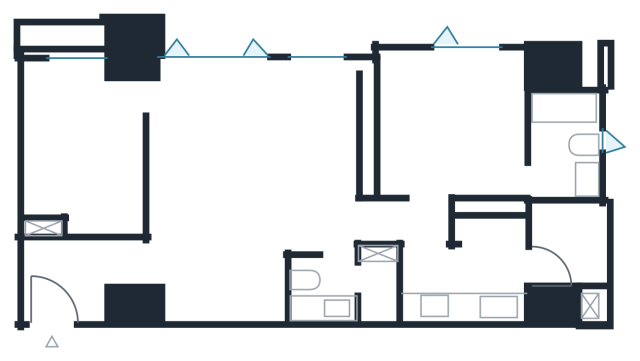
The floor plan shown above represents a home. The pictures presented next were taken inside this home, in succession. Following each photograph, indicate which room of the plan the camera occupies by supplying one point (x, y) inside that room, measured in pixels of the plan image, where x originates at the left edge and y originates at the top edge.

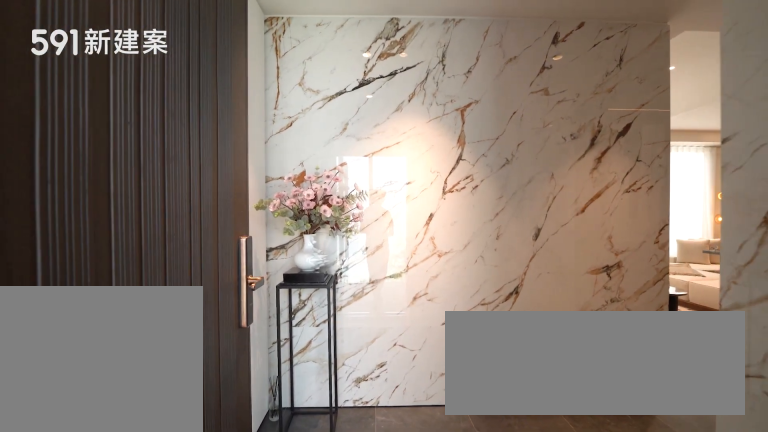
(67, 280)
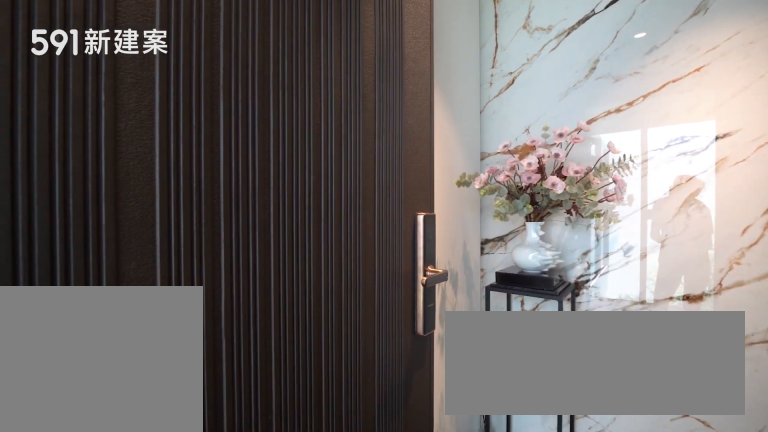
(67, 280)
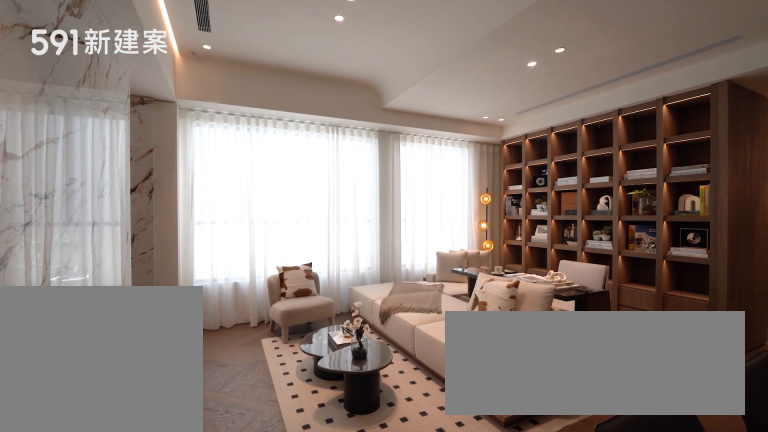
(216, 139)
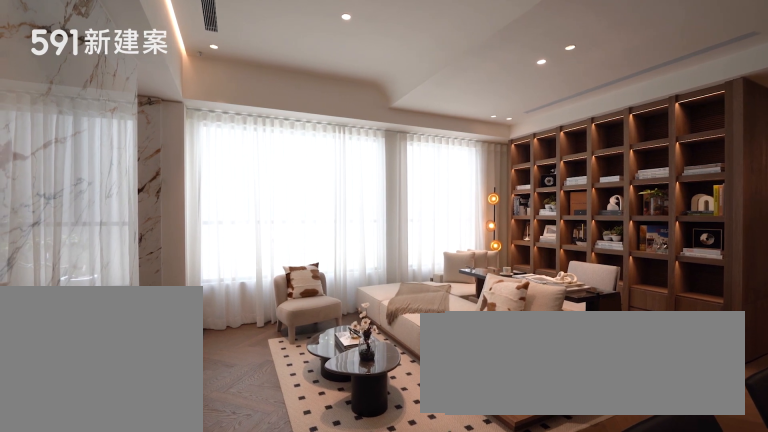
(216, 139)
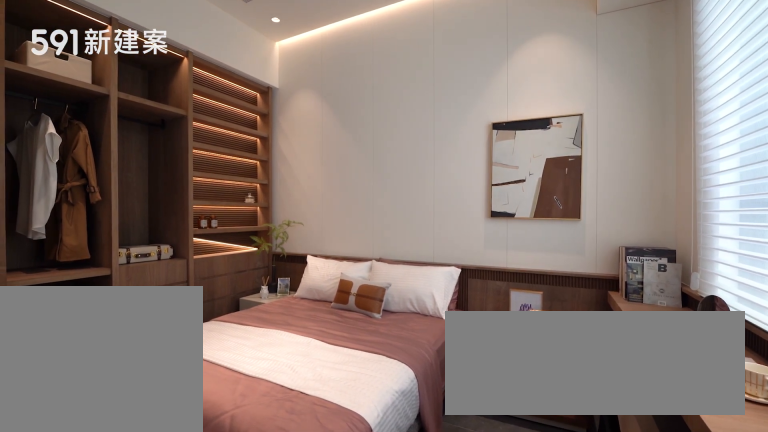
(83, 152)
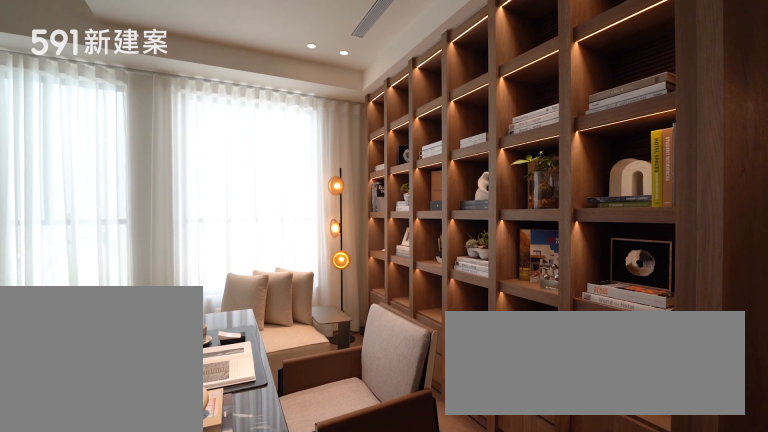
(332, 139)
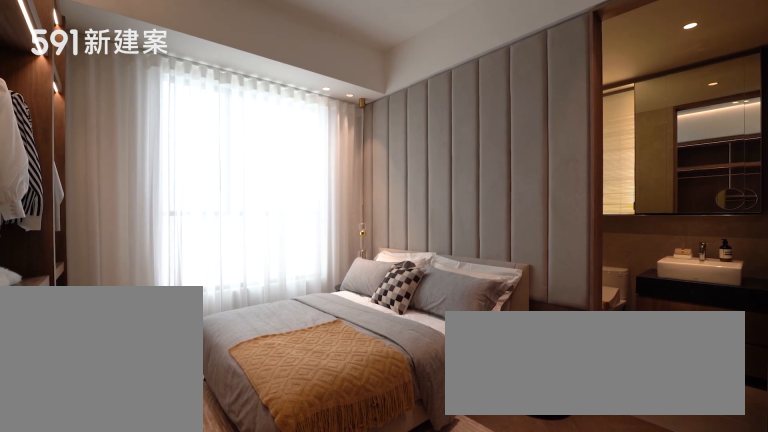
(454, 125)
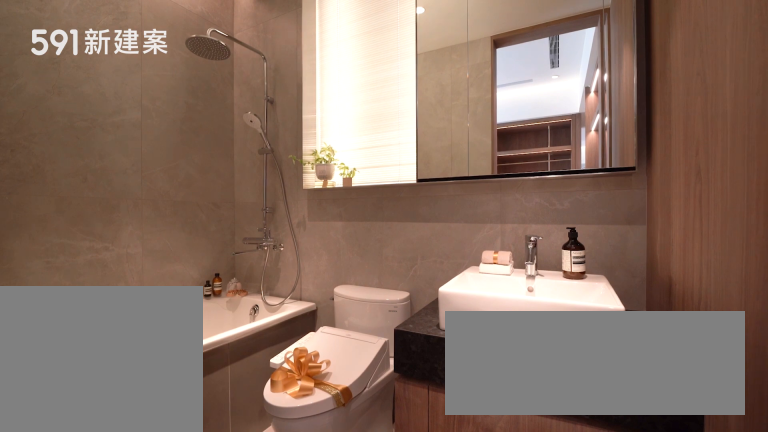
(565, 139)
